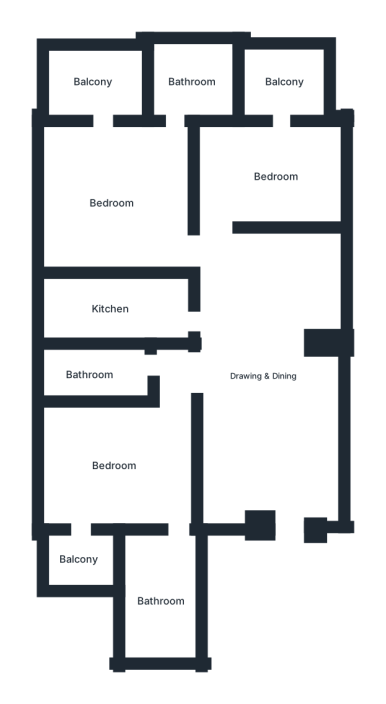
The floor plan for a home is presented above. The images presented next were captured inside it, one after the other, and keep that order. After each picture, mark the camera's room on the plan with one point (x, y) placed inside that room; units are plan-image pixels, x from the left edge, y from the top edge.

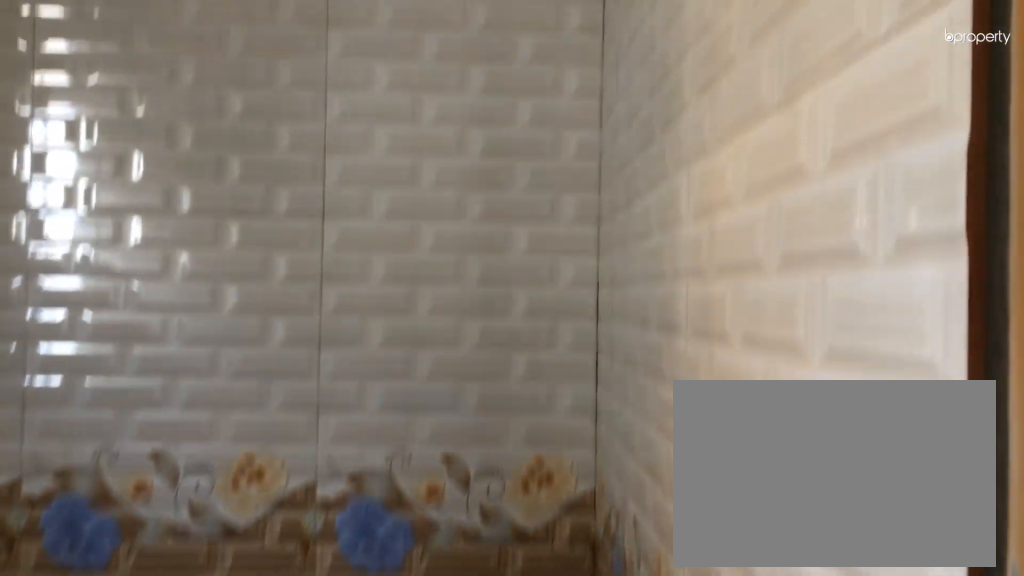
(193, 81)
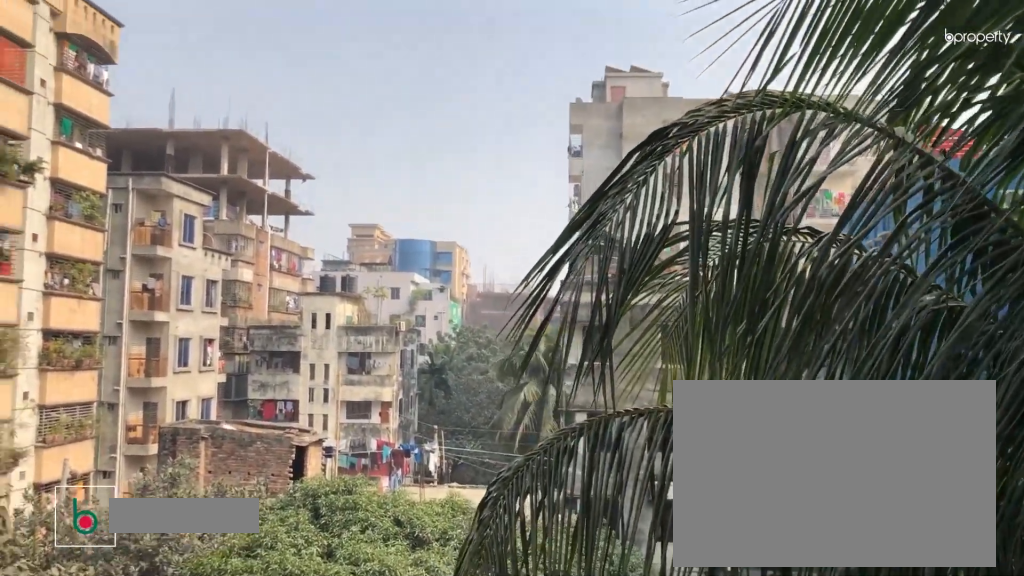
(94, 83)
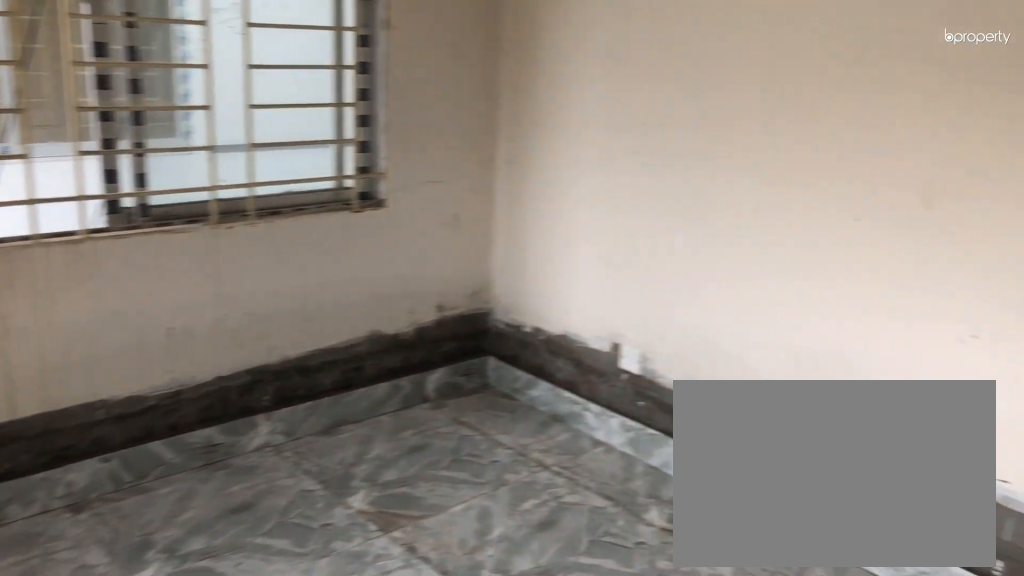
(274, 176)
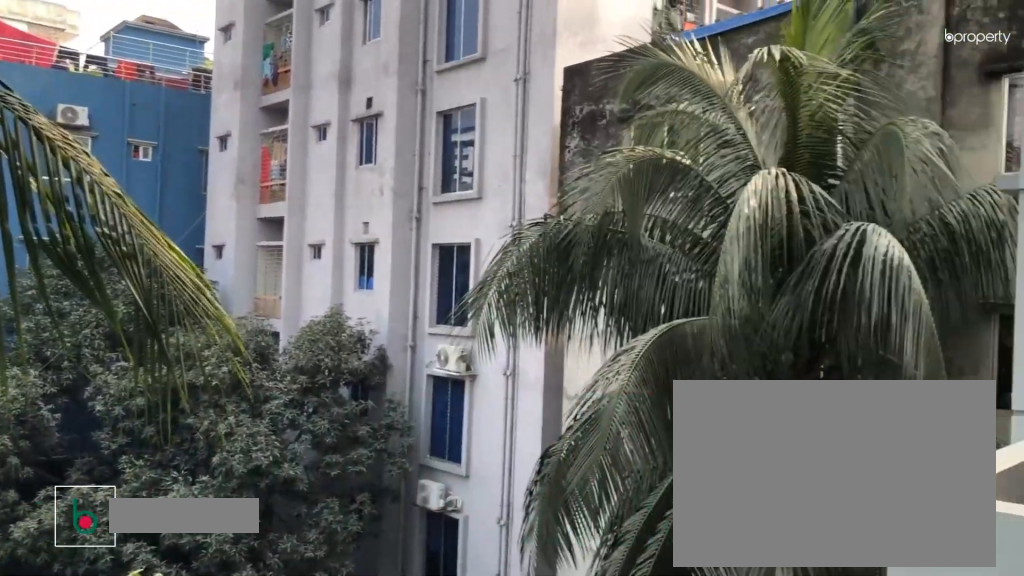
(284, 81)
